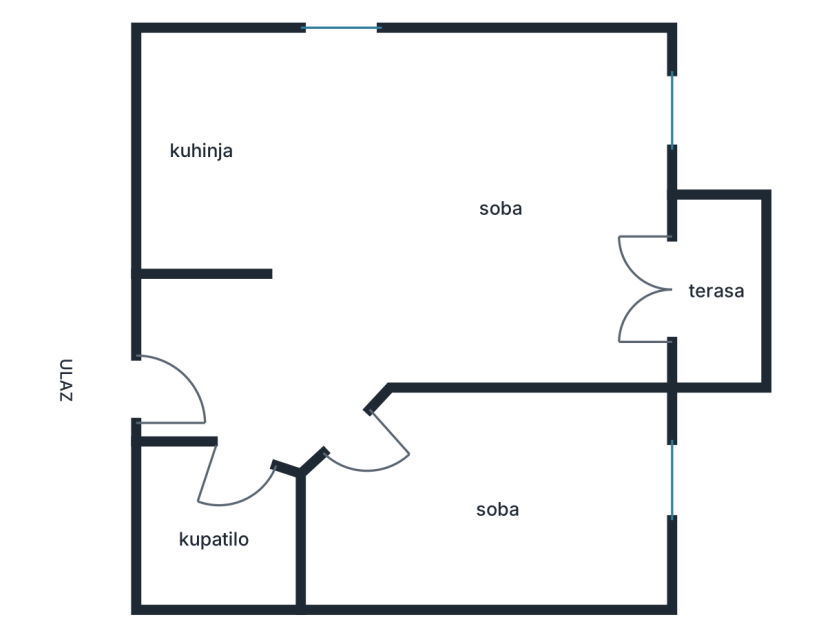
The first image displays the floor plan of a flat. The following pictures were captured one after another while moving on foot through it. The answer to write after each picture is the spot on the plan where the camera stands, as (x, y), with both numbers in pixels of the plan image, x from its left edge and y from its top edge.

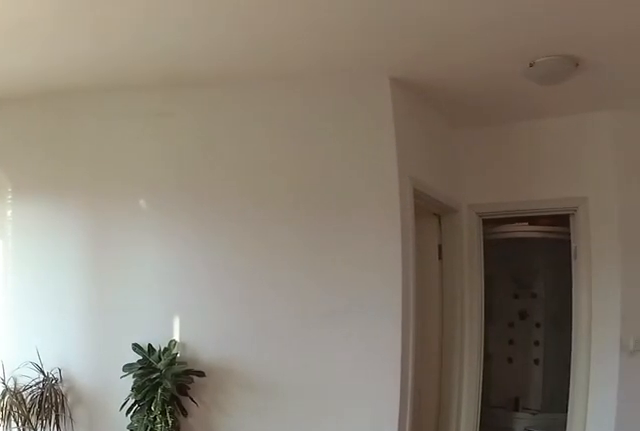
(546, 126)
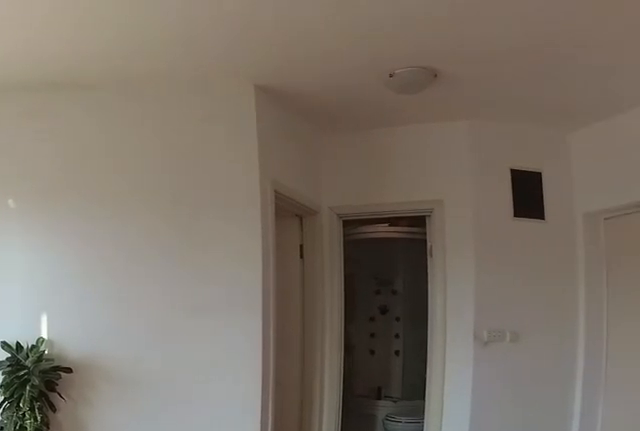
(555, 121)
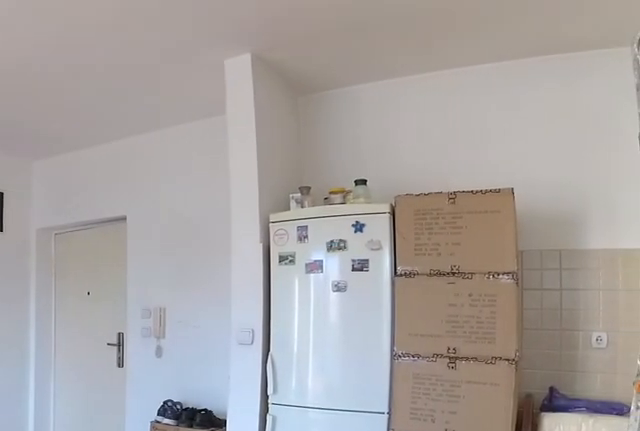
(590, 132)
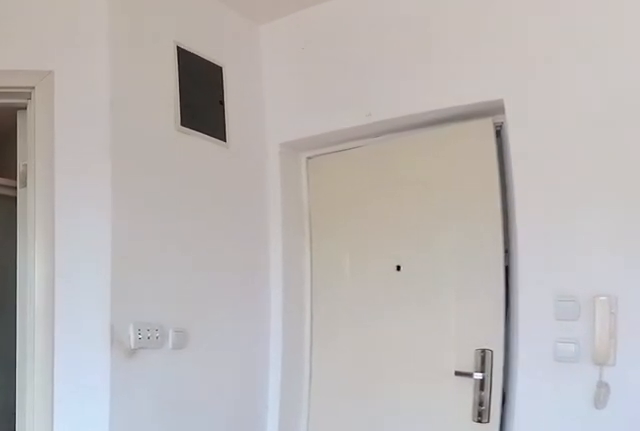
(402, 304)
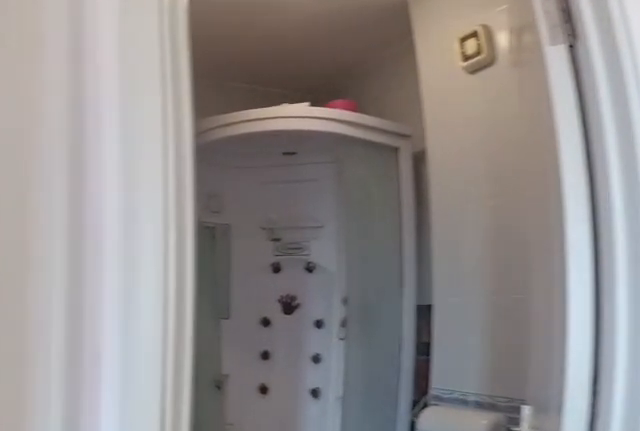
(332, 359)
